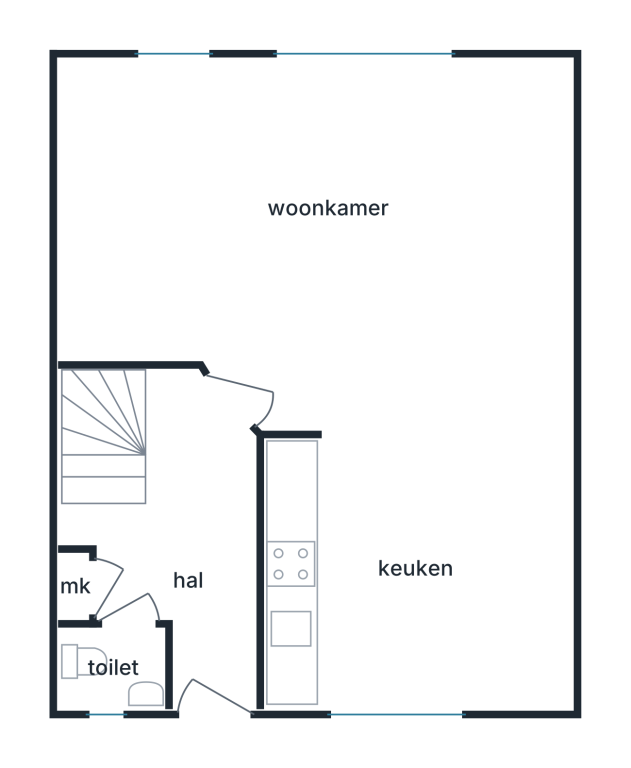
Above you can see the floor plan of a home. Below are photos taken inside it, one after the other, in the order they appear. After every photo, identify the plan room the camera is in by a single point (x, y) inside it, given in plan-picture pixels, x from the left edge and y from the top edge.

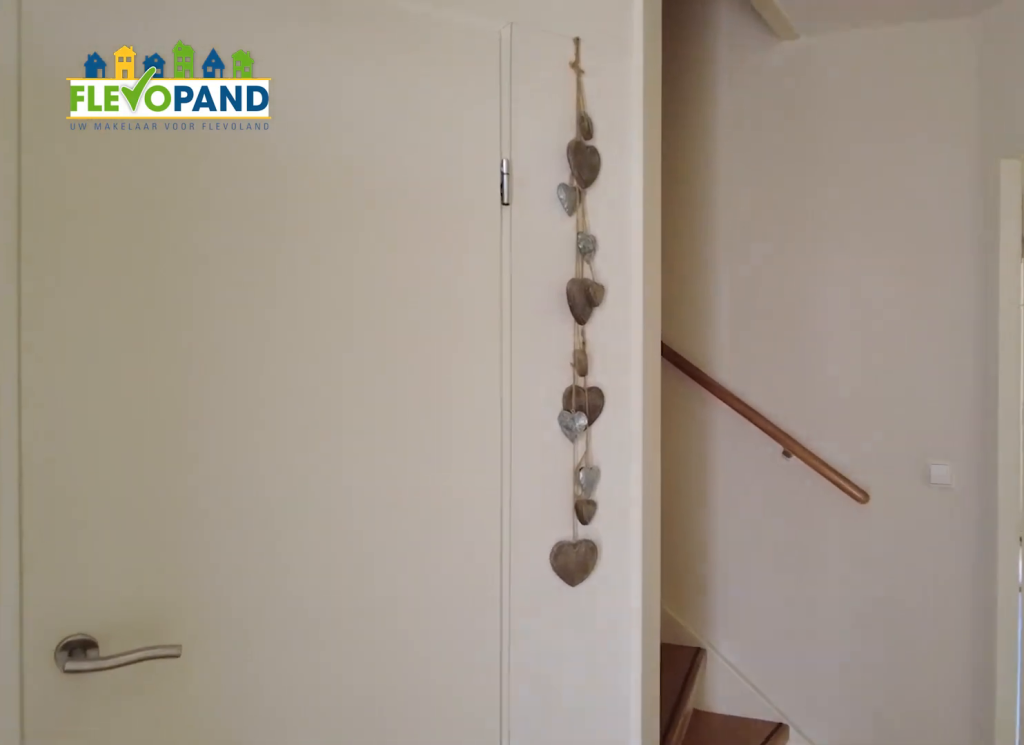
(187, 543)
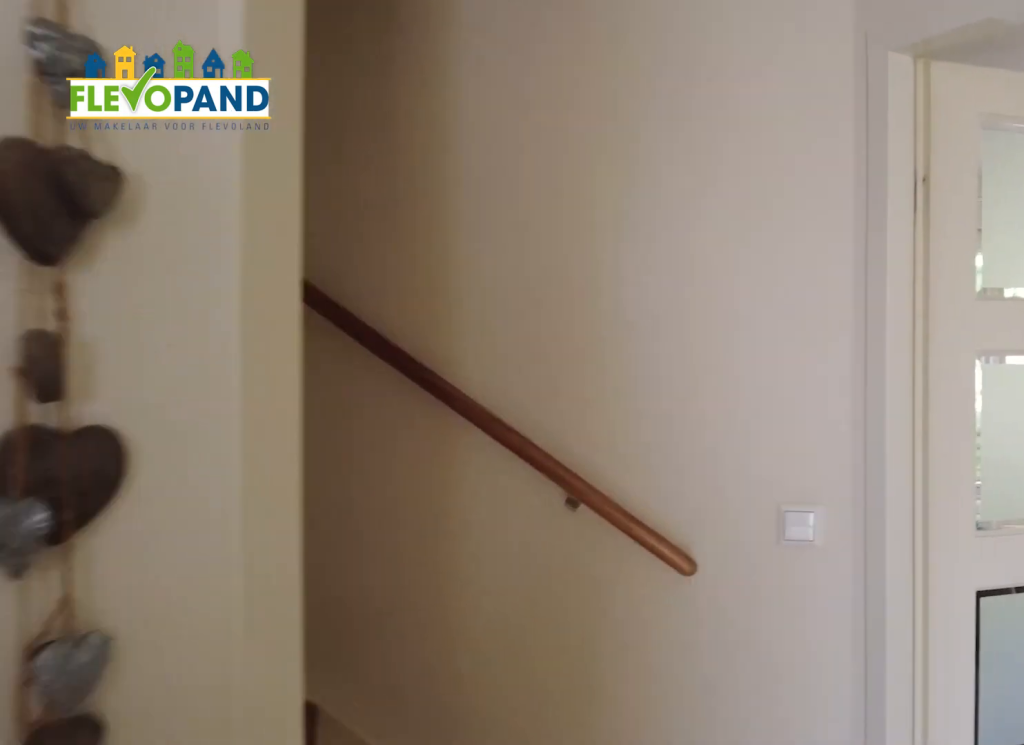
(187, 543)
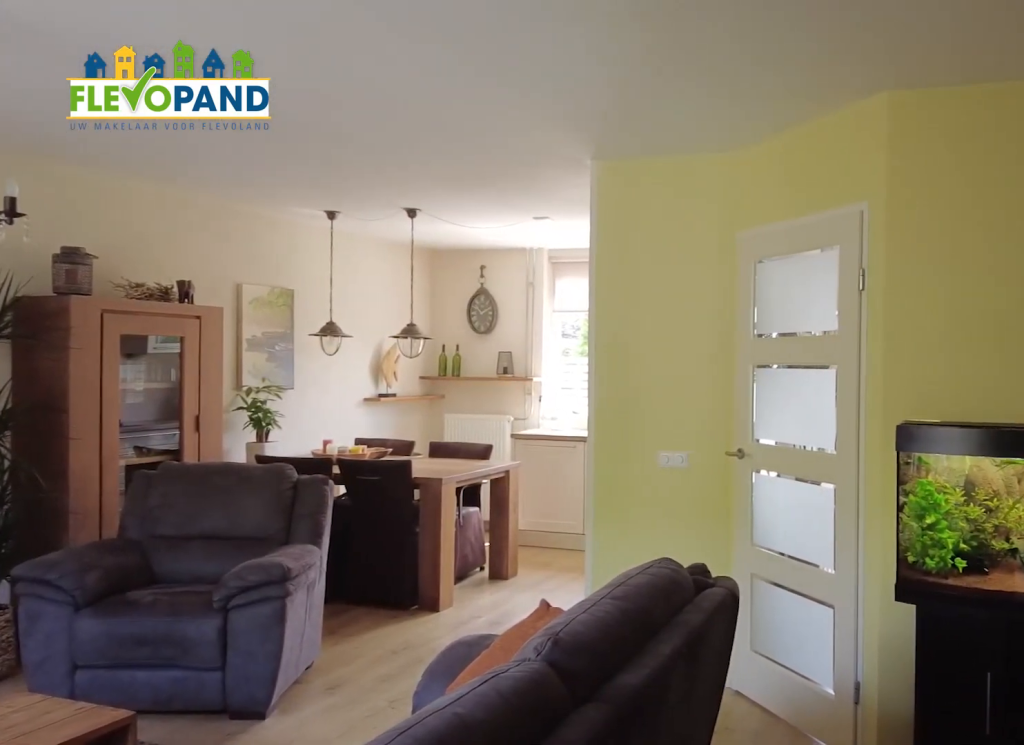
(209, 142)
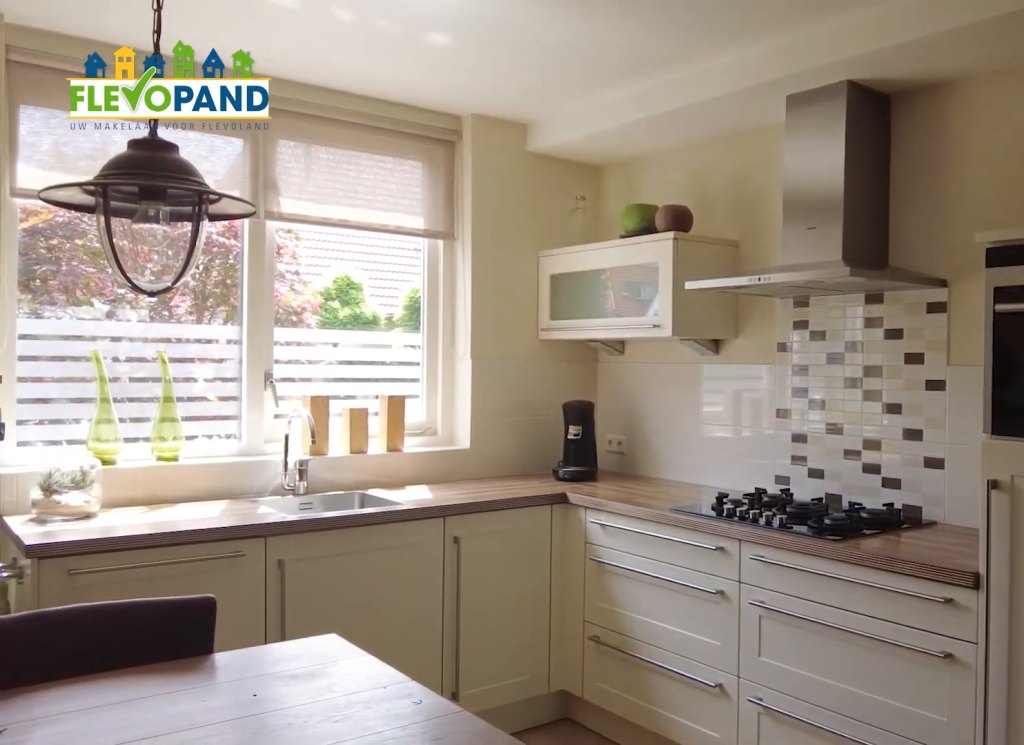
(416, 572)
